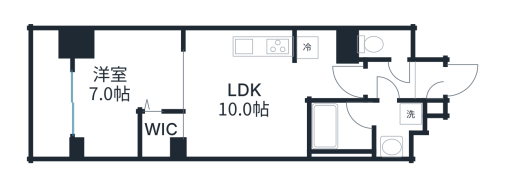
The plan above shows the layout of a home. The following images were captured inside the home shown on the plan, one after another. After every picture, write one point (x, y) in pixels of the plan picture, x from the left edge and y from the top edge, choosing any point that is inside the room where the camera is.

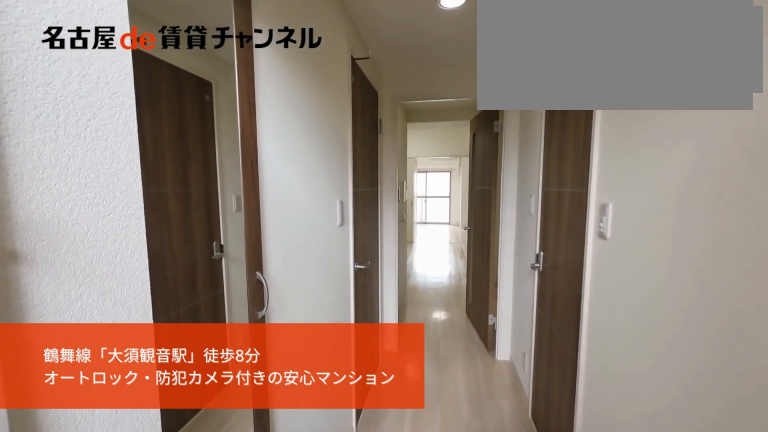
(429, 85)
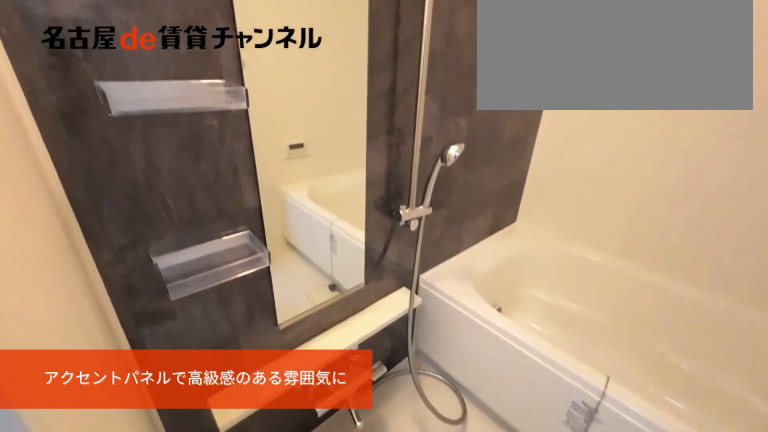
(363, 128)
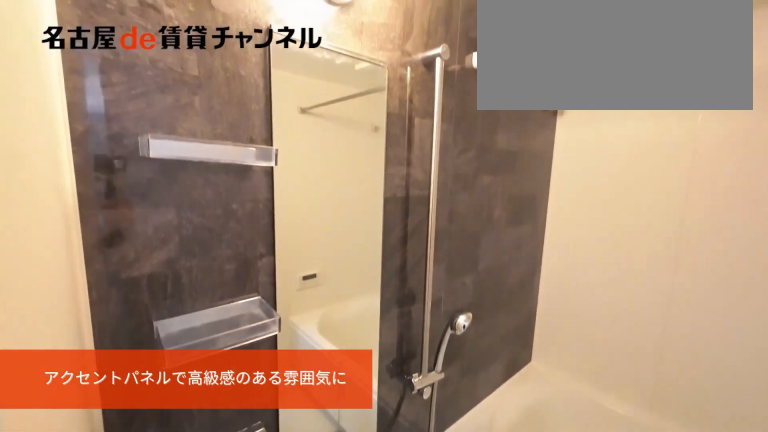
(363, 128)
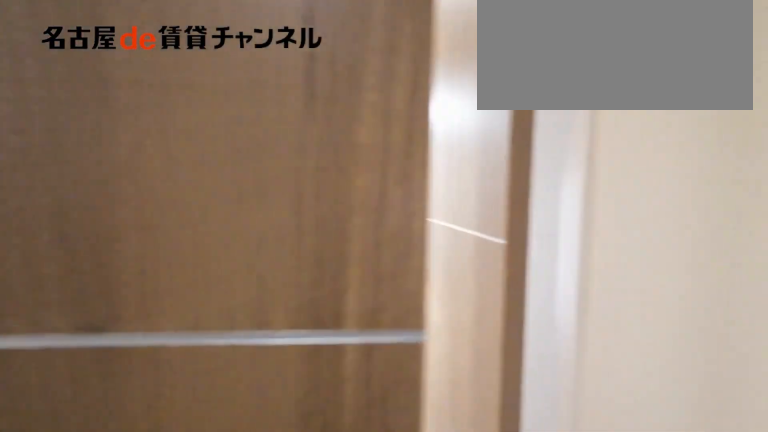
(363, 128)
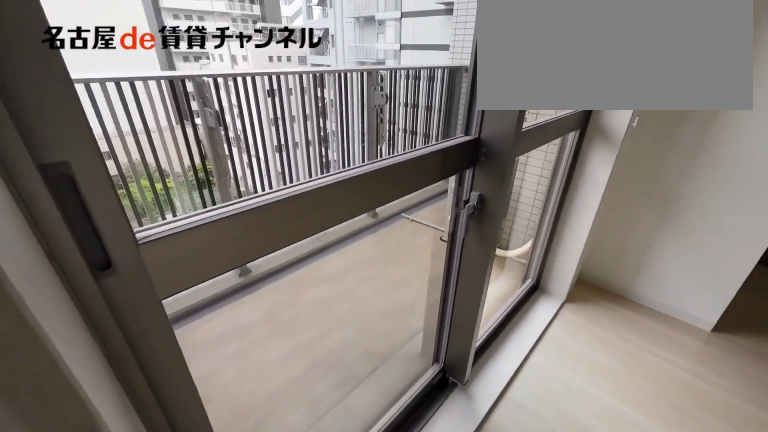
(127, 93)
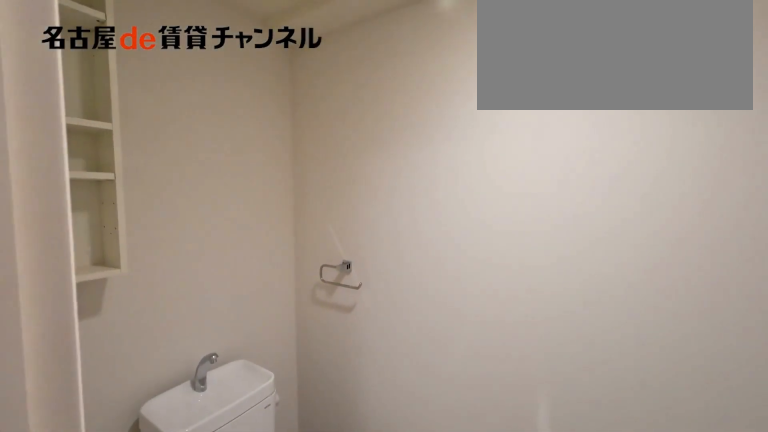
(385, 44)
